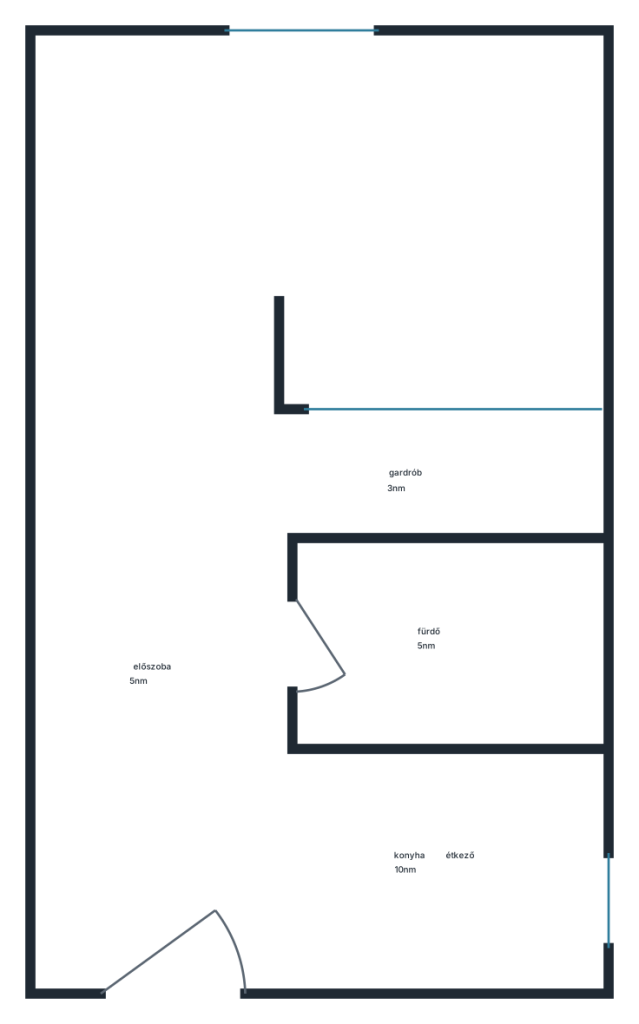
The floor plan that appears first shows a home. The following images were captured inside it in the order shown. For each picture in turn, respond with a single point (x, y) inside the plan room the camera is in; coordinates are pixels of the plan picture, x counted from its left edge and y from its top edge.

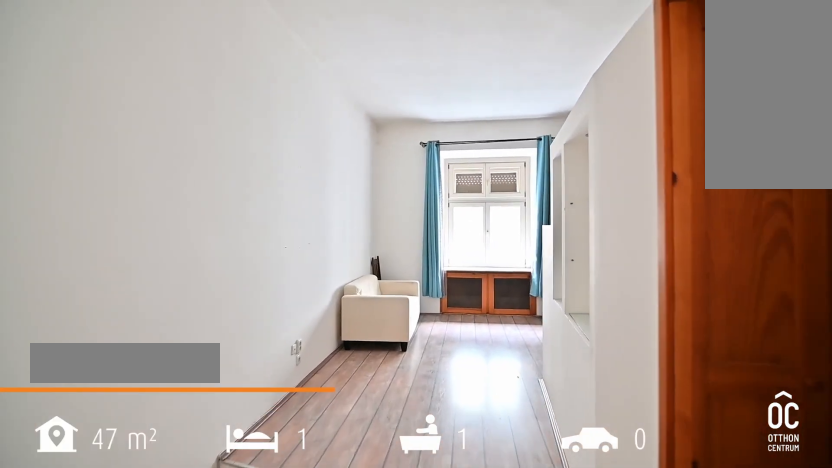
(291, 194)
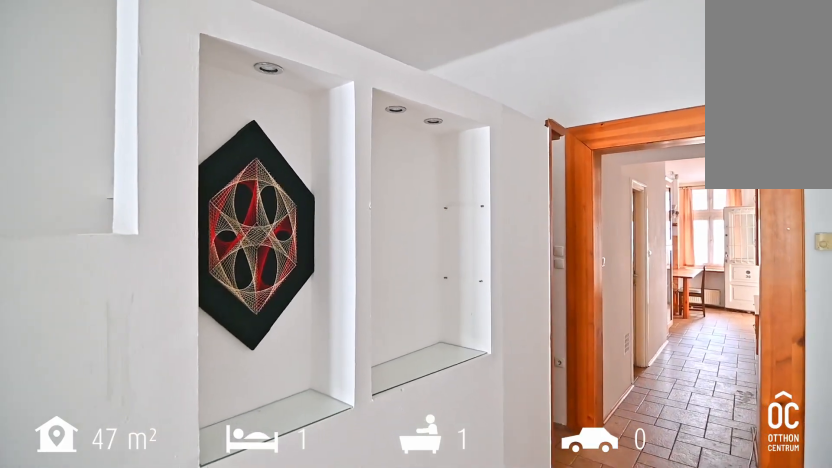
(291, 194)
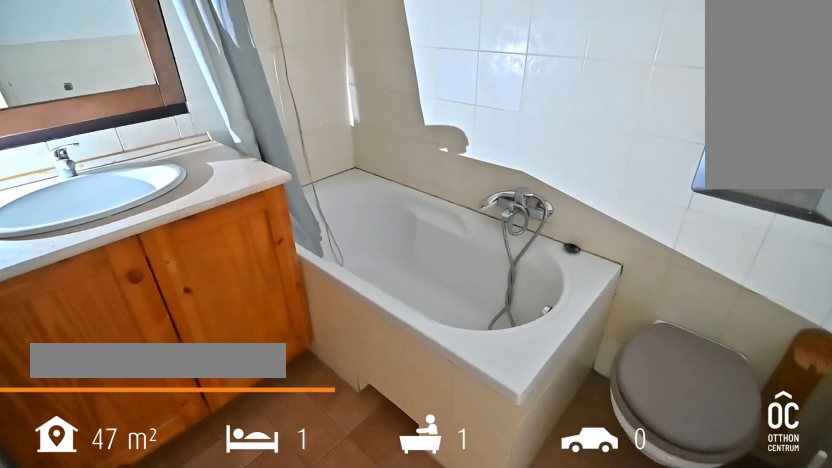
(443, 646)
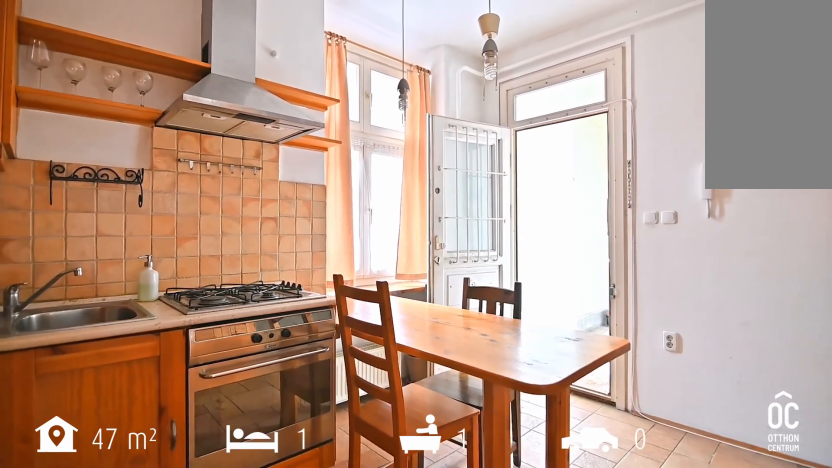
(435, 870)
